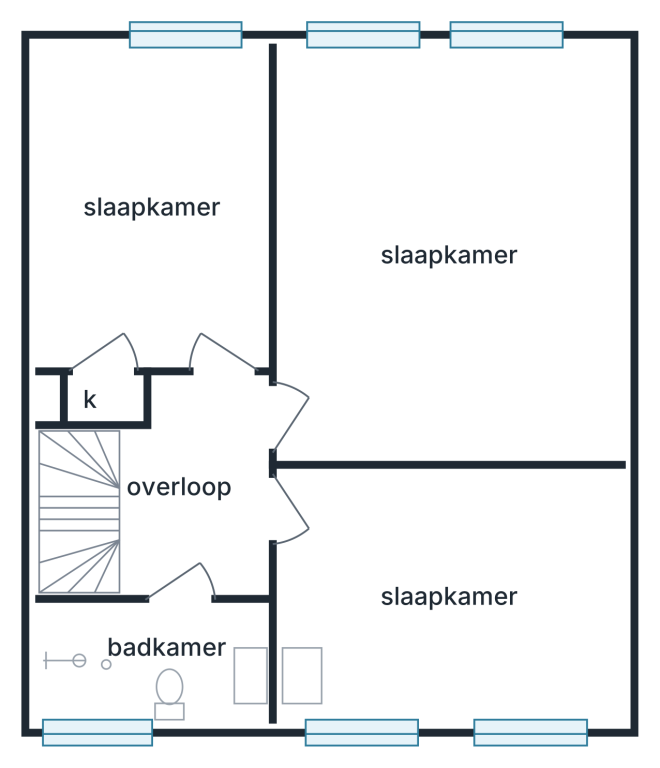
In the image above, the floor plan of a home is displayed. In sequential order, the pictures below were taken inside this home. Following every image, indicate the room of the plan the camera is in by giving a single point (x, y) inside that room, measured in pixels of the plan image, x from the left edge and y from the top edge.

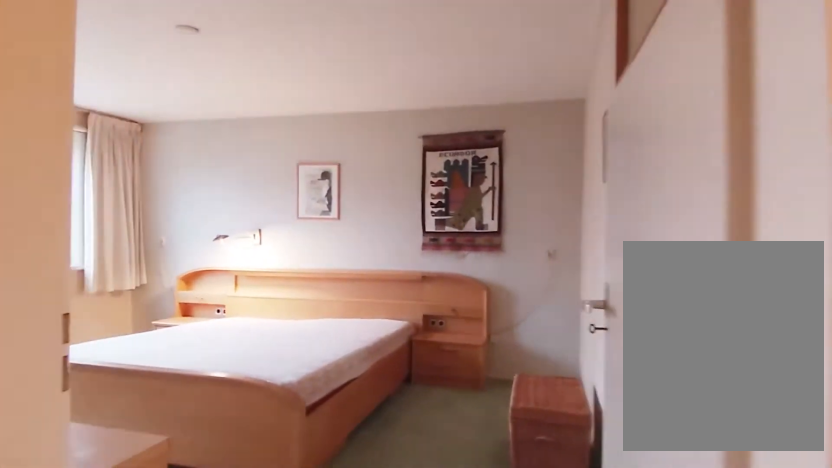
(451, 254)
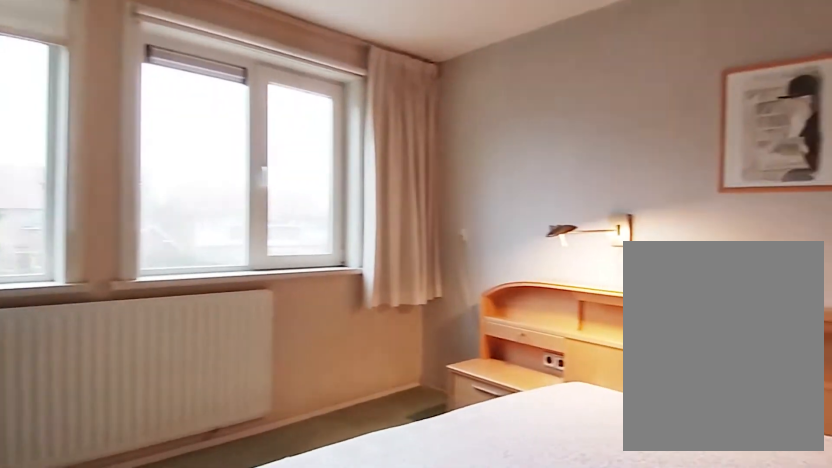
(451, 254)
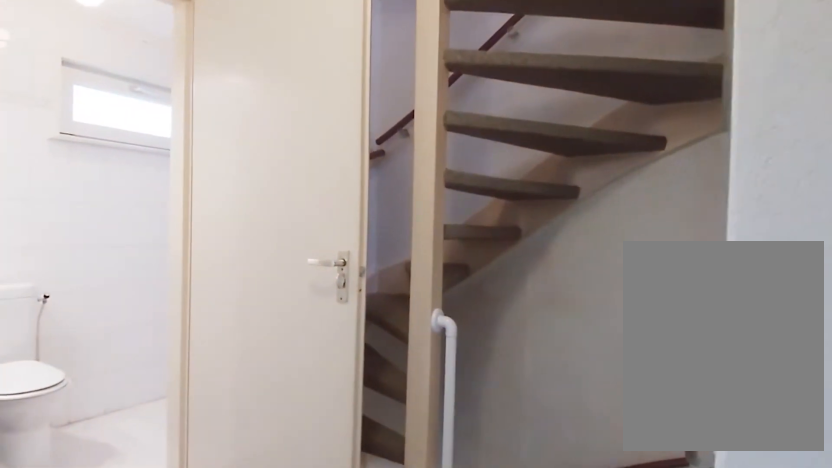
(197, 489)
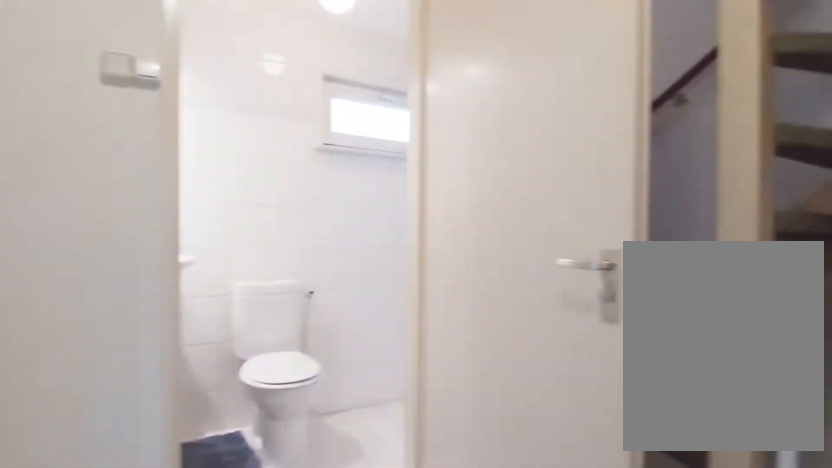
(197, 489)
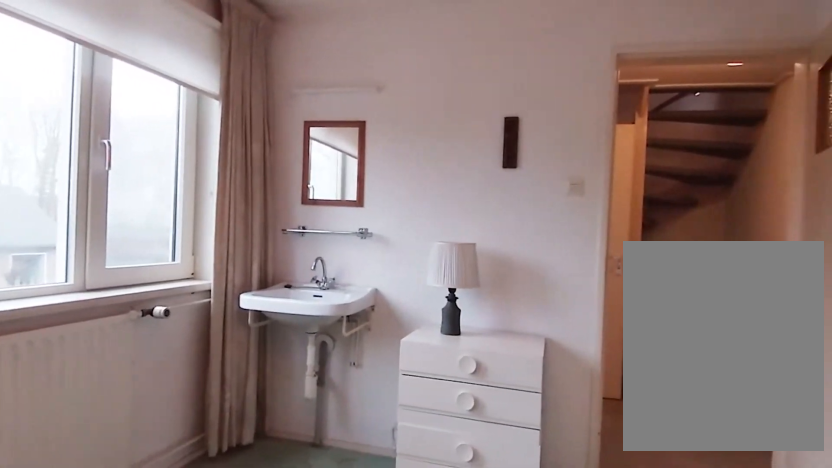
(451, 593)
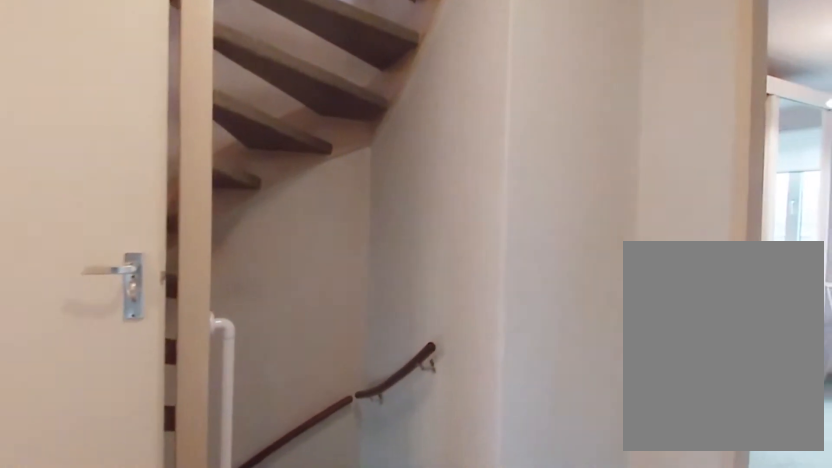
(197, 489)
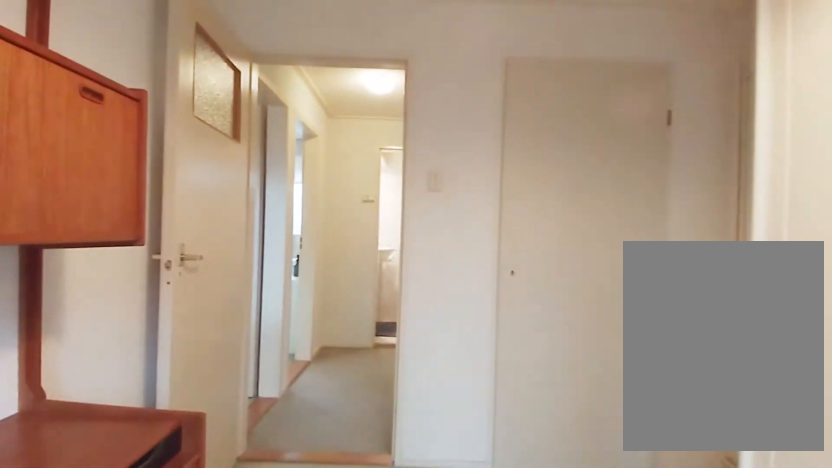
(155, 201)
